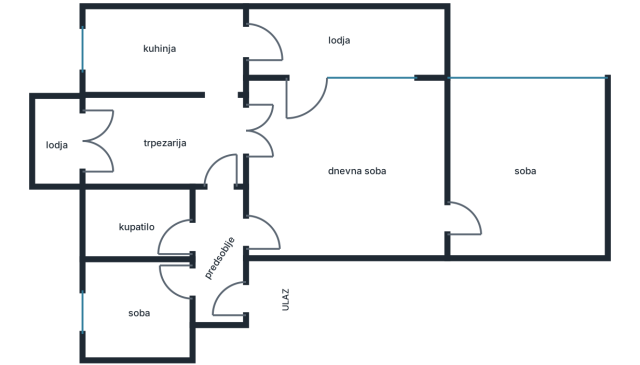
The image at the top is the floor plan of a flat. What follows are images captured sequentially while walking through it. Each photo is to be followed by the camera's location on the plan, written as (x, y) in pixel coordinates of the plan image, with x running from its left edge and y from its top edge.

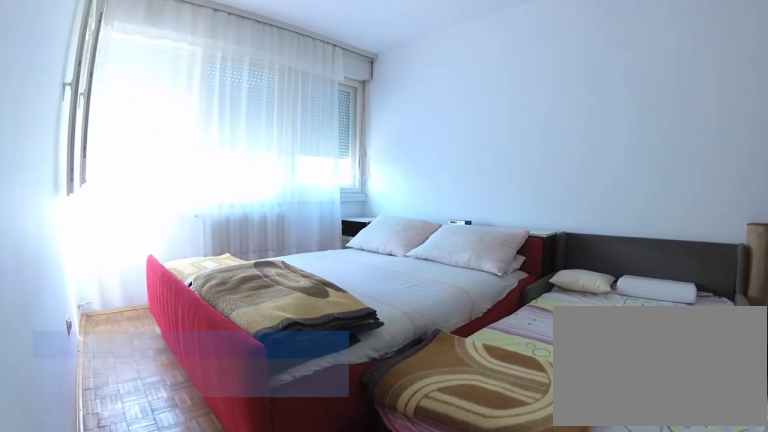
(453, 235)
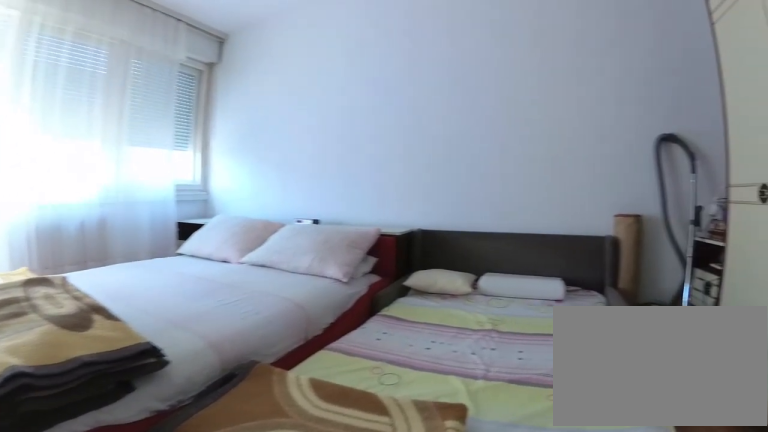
(469, 228)
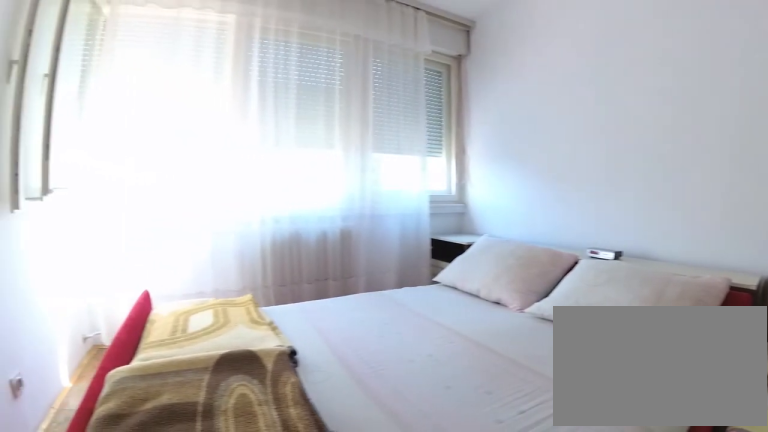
(526, 239)
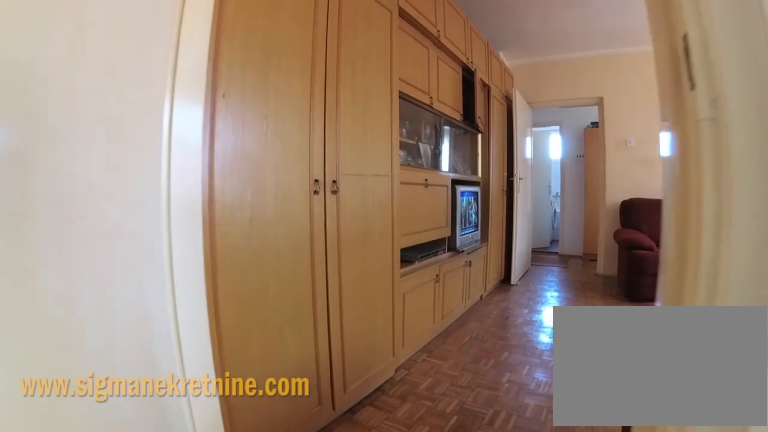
(494, 223)
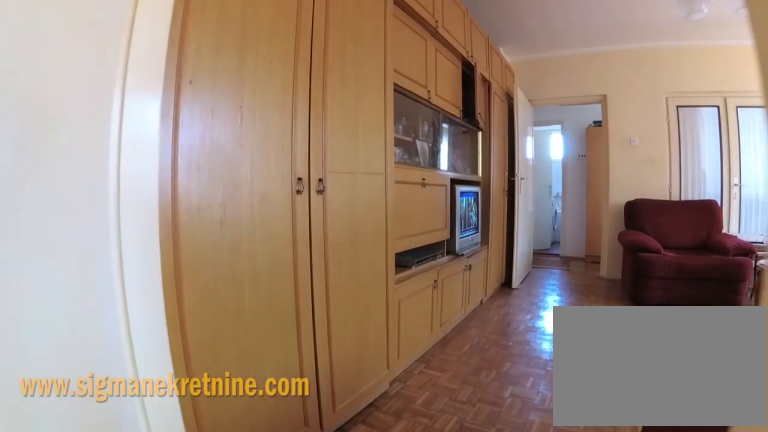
(489, 224)
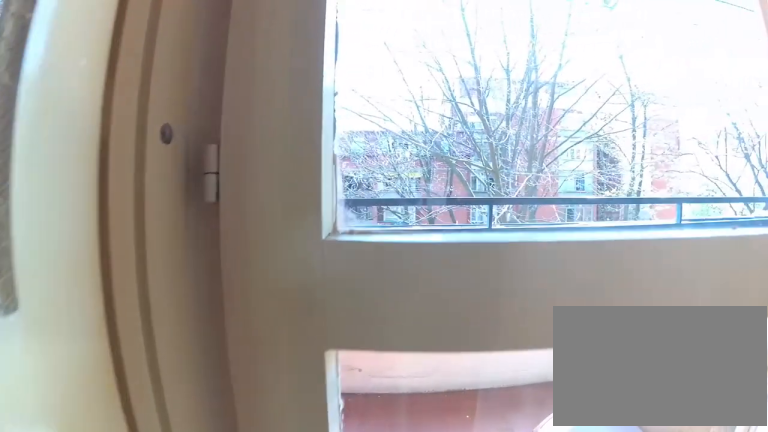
(274, 120)
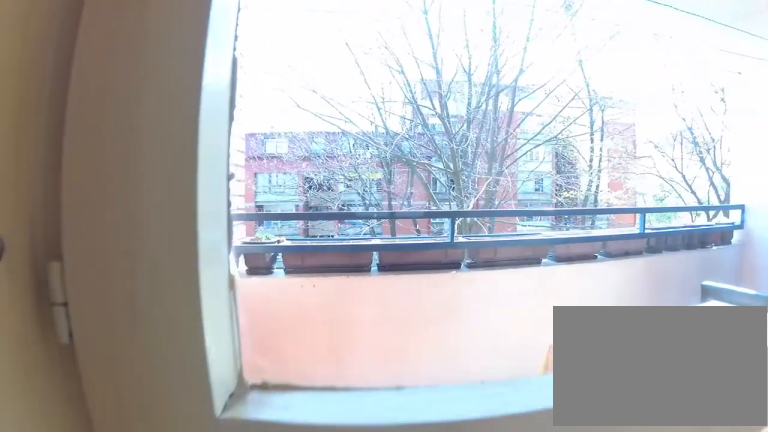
(274, 115)
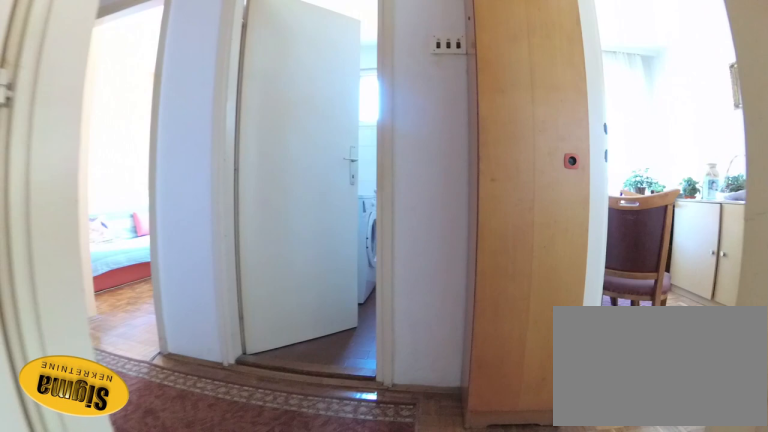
(281, 231)
